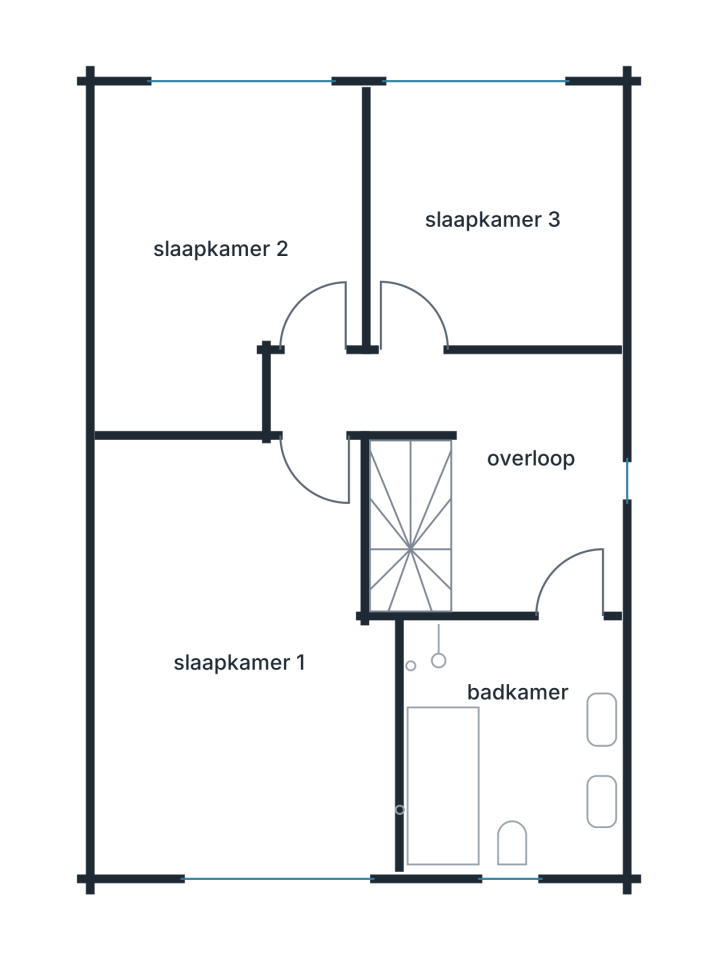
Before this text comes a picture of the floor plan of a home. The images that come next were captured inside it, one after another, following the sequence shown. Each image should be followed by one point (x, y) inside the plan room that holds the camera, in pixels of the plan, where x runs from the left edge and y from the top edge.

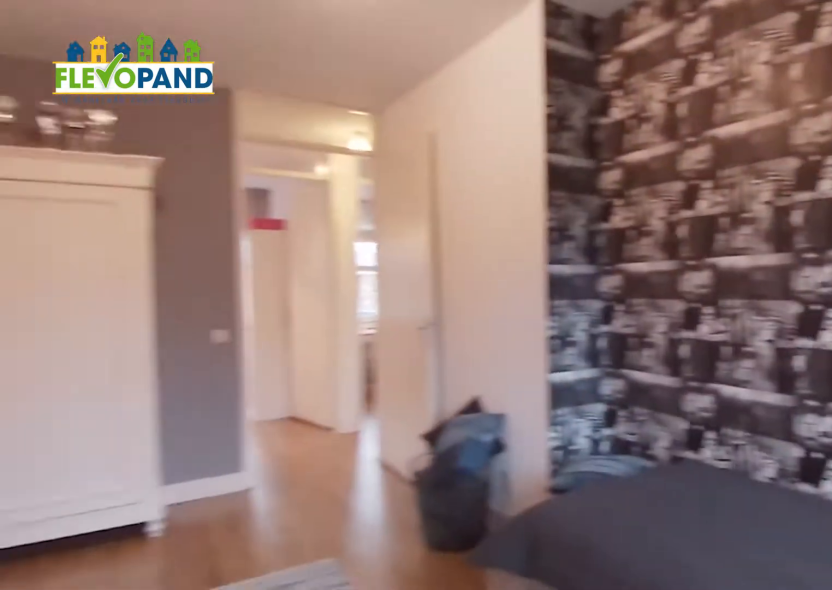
(241, 661)
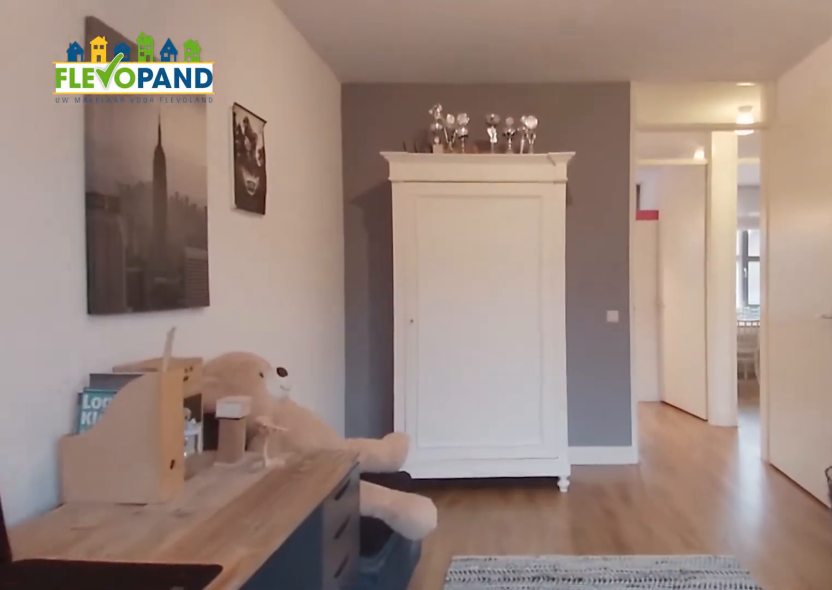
(241, 661)
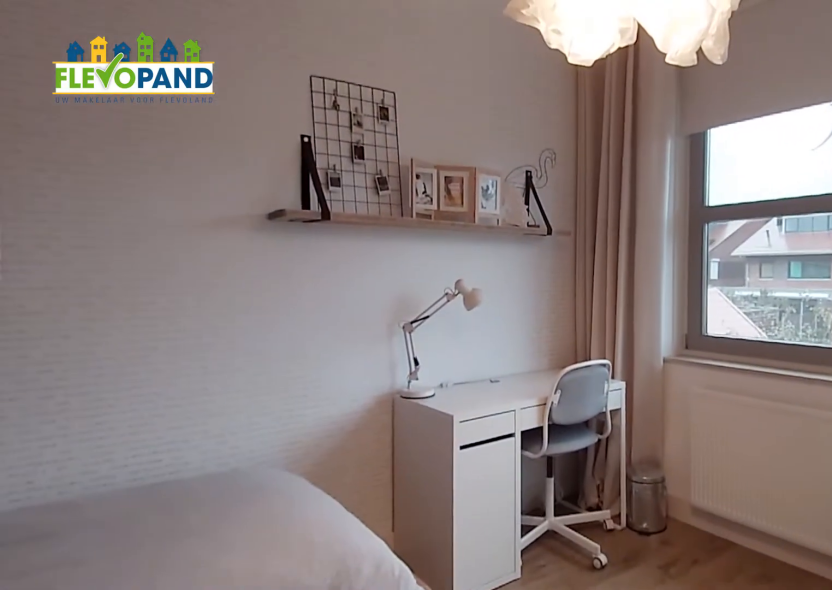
(222, 187)
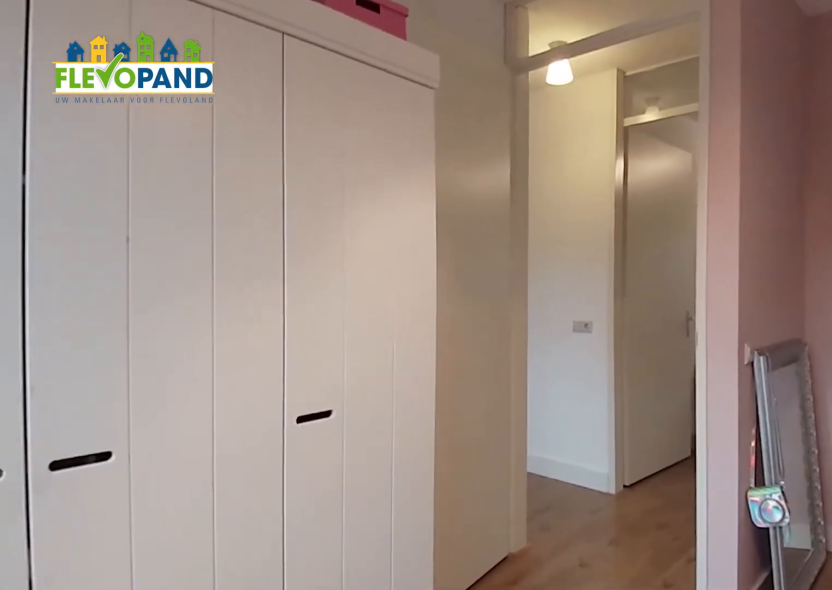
(222, 187)
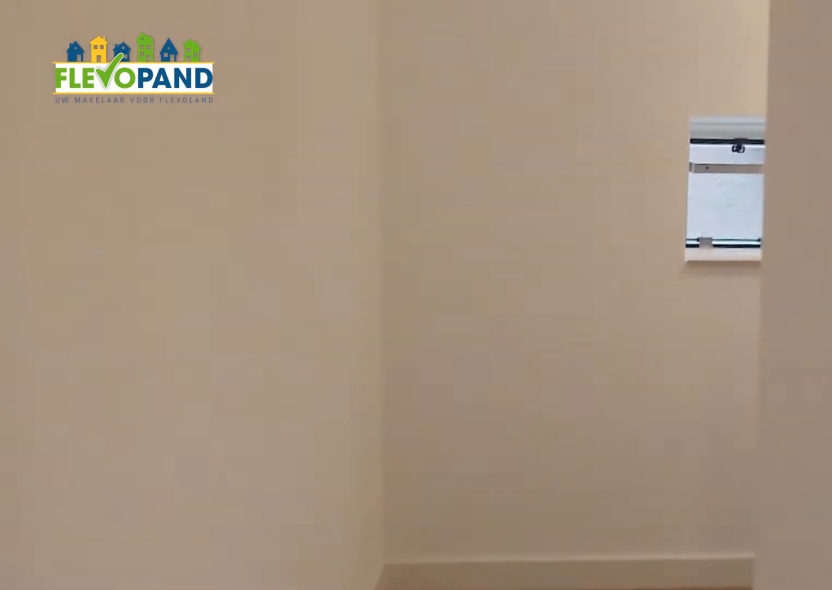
(495, 457)
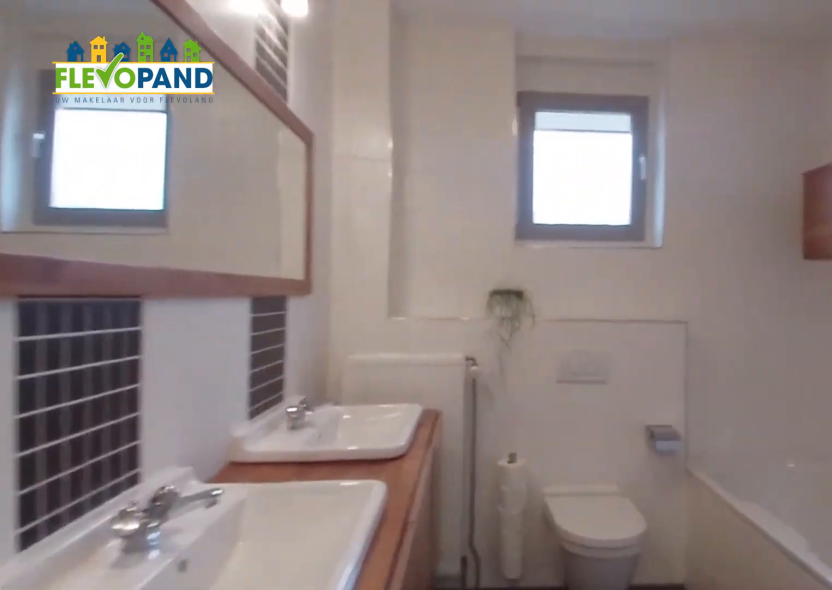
(442, 785)
